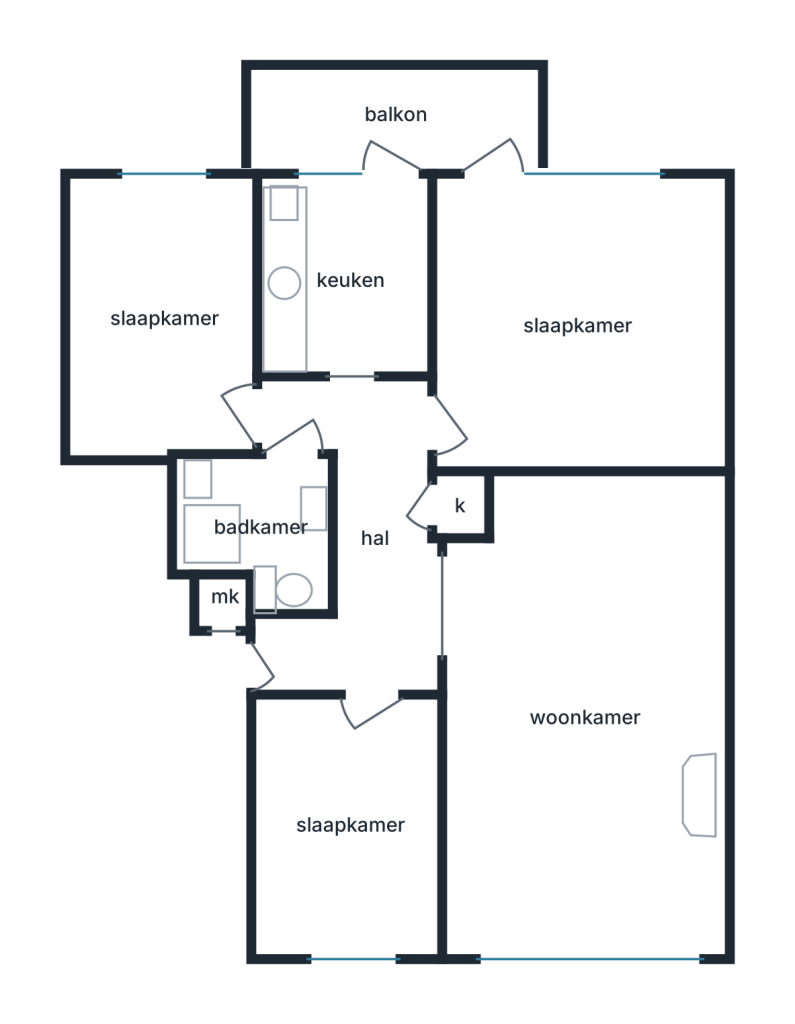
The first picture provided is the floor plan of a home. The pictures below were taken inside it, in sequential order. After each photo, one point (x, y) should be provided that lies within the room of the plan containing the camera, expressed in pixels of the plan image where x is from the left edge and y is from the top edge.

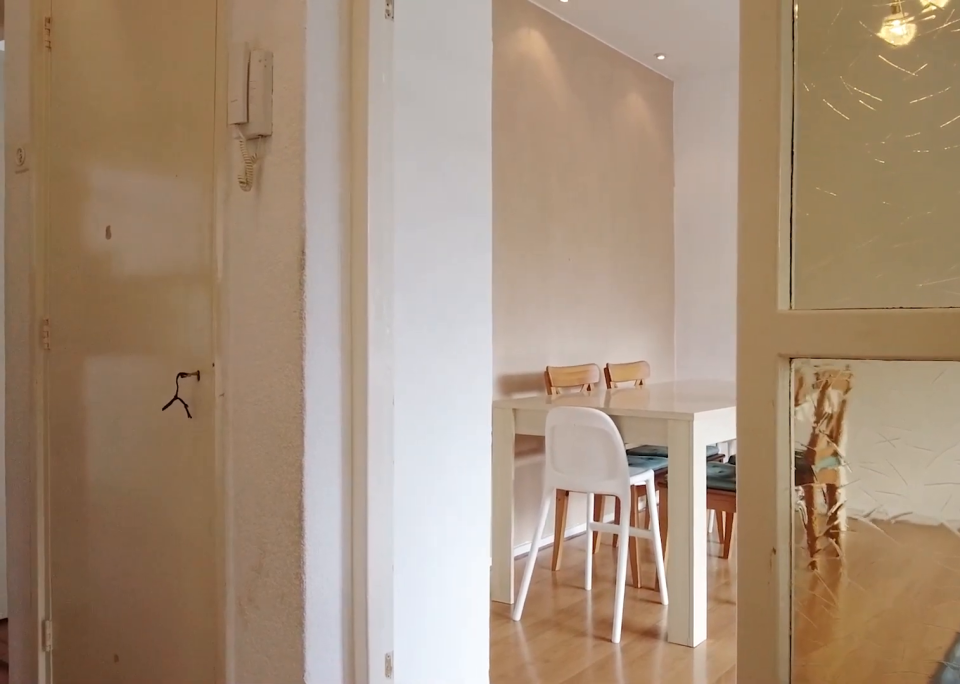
(362, 536)
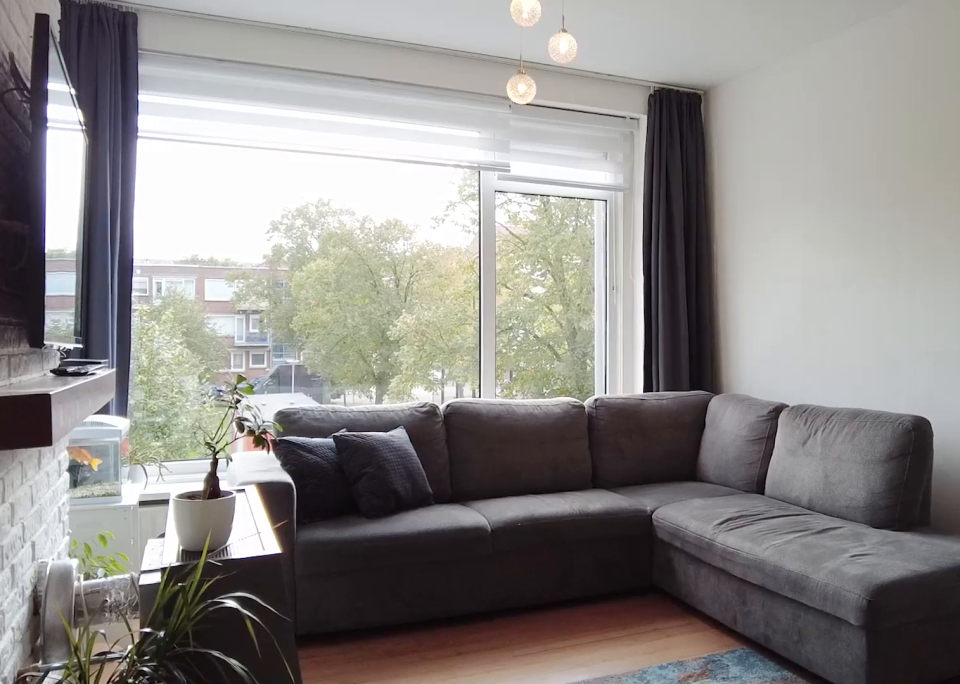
(583, 715)
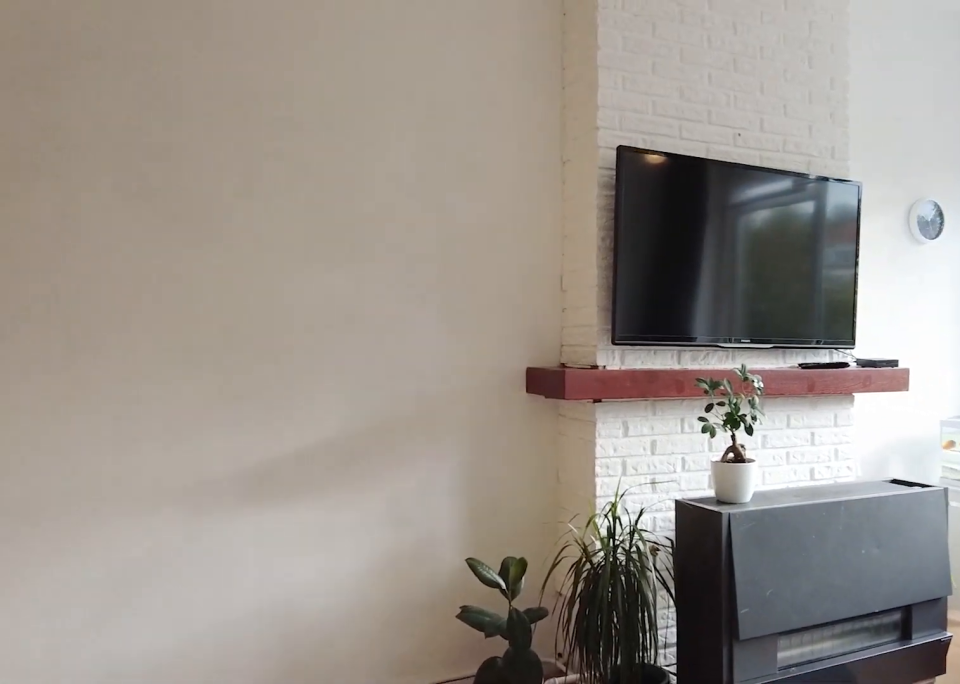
(583, 715)
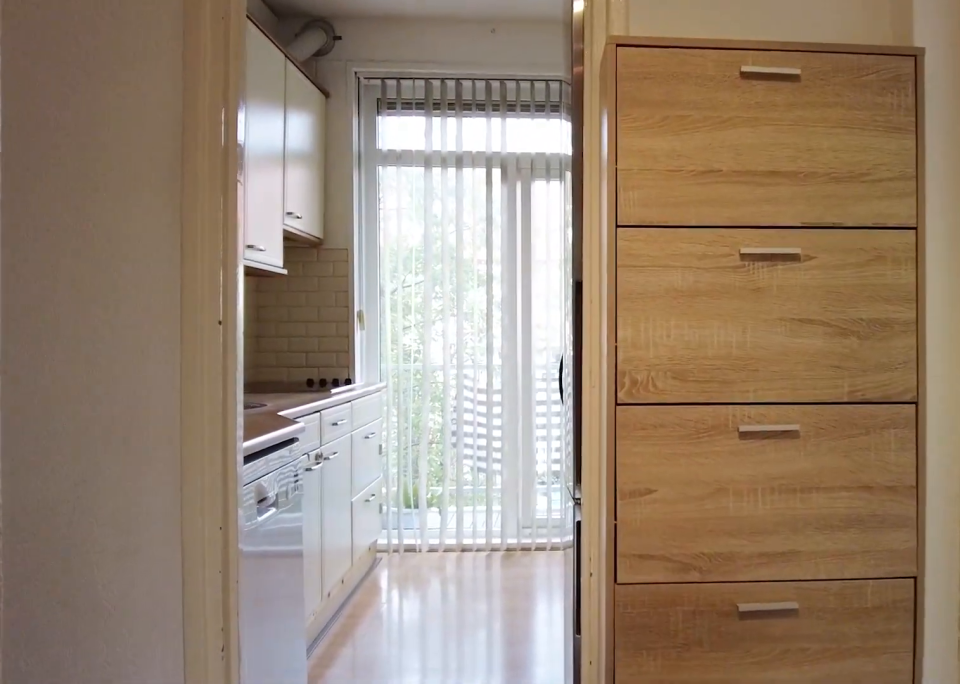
(362, 537)
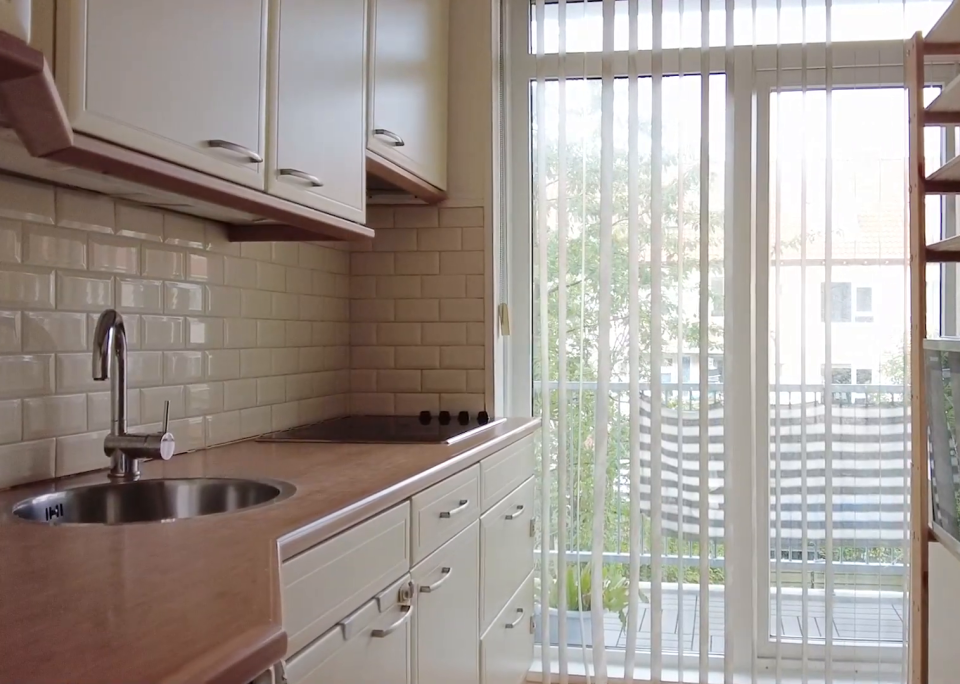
(347, 280)
